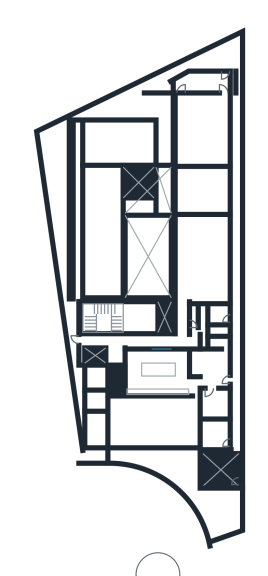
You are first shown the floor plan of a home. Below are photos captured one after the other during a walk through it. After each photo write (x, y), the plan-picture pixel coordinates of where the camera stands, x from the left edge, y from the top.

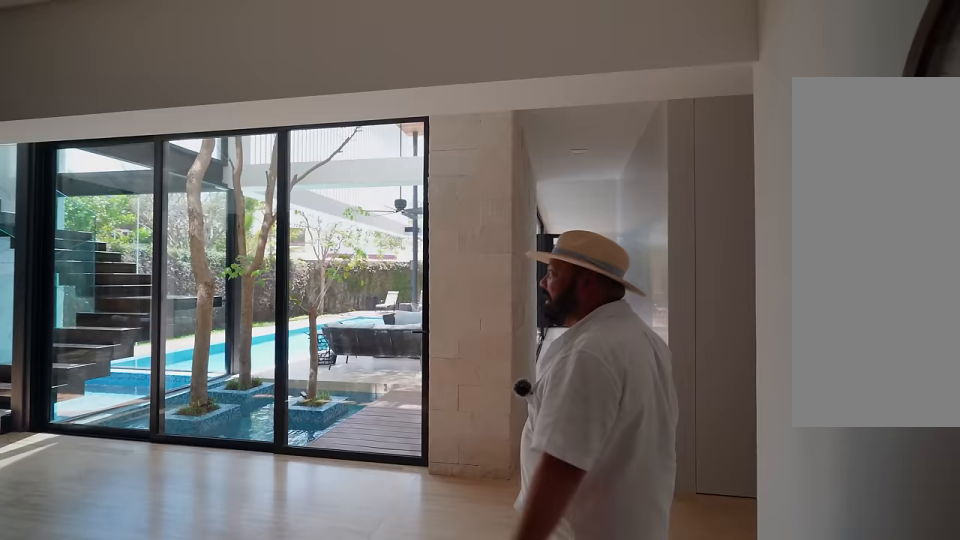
(182, 353)
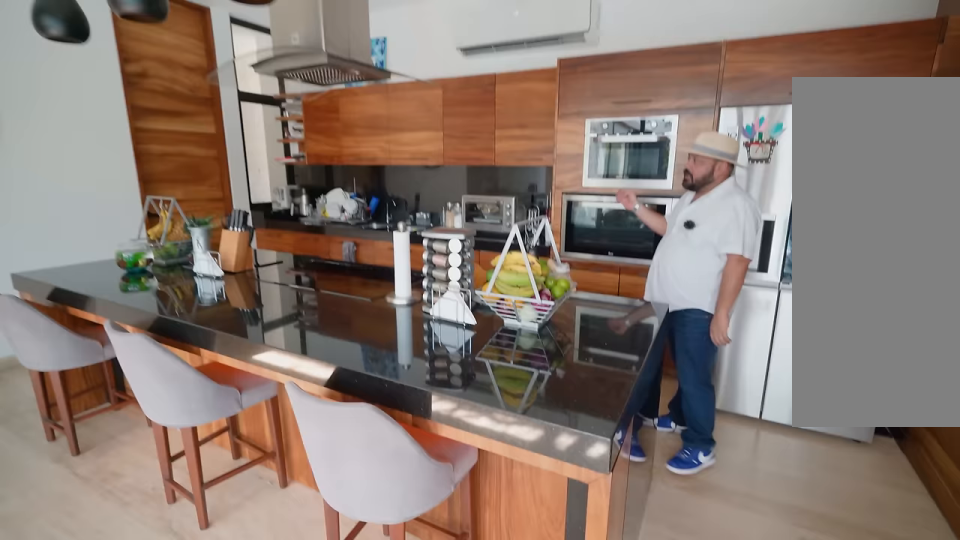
(137, 359)
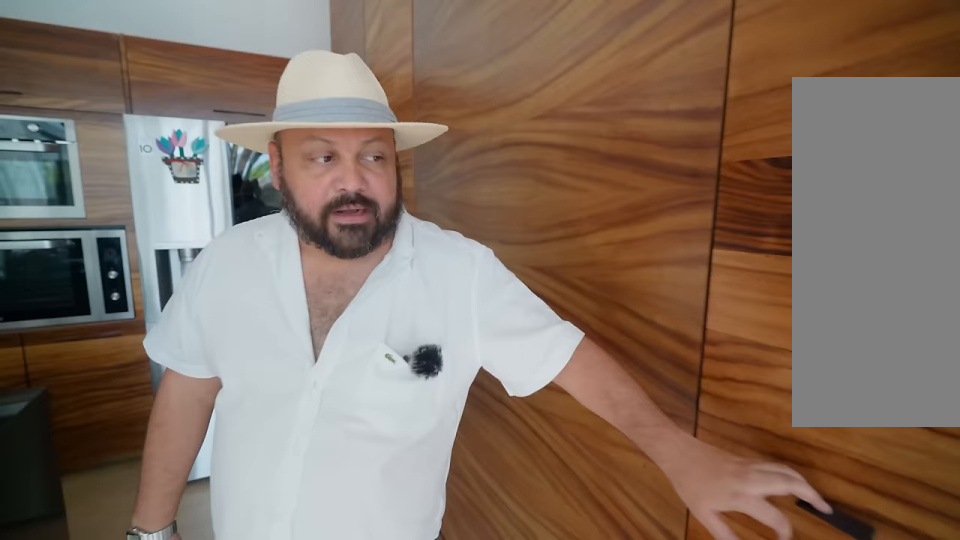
(133, 359)
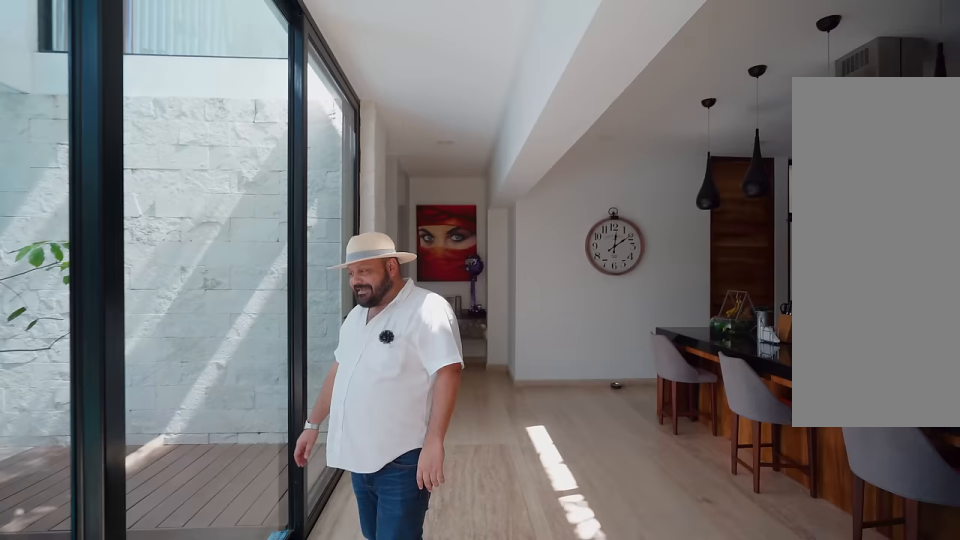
(133, 370)
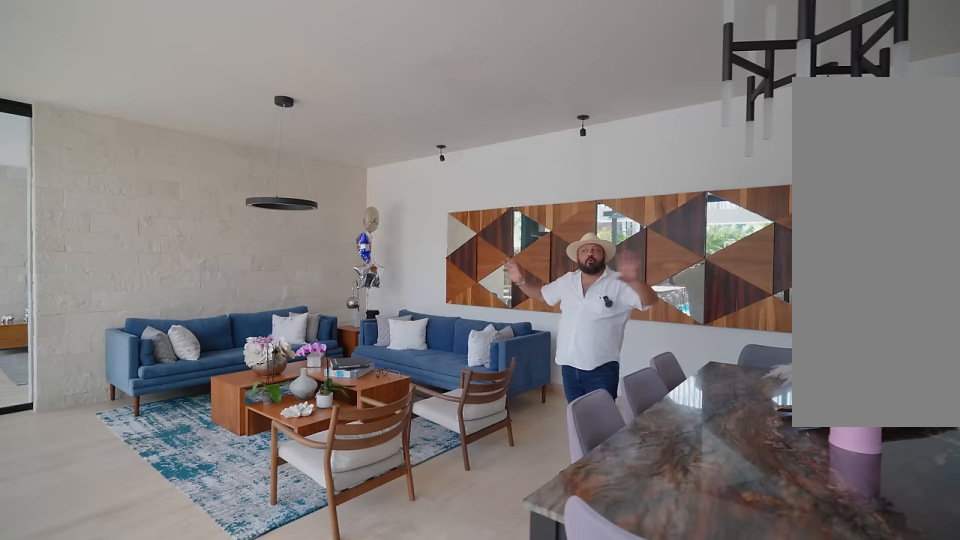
(184, 270)
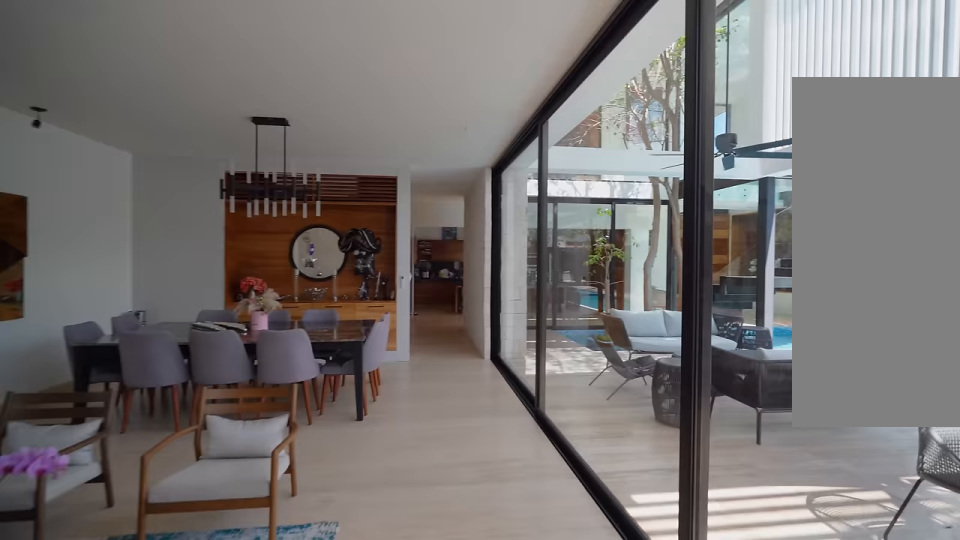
(182, 226)
